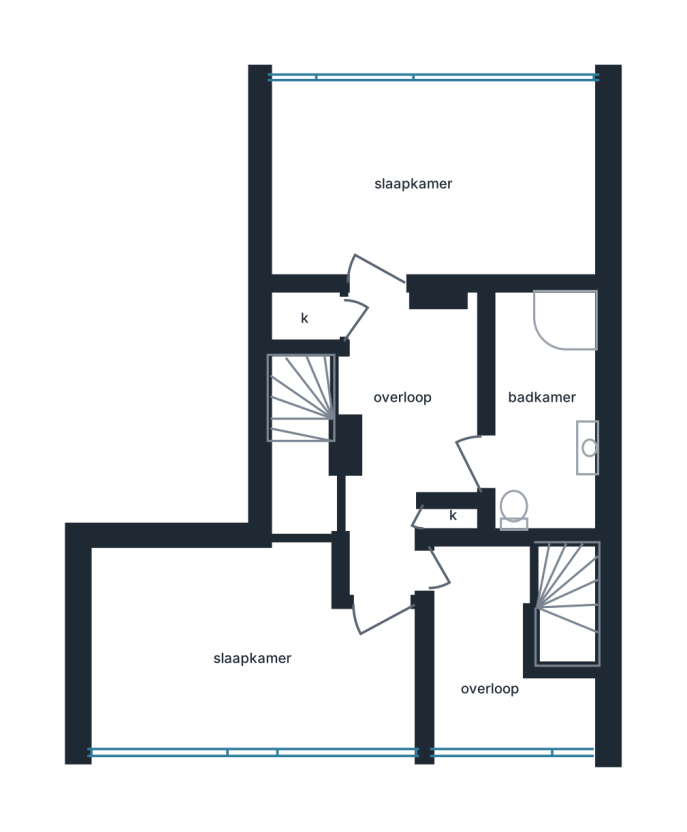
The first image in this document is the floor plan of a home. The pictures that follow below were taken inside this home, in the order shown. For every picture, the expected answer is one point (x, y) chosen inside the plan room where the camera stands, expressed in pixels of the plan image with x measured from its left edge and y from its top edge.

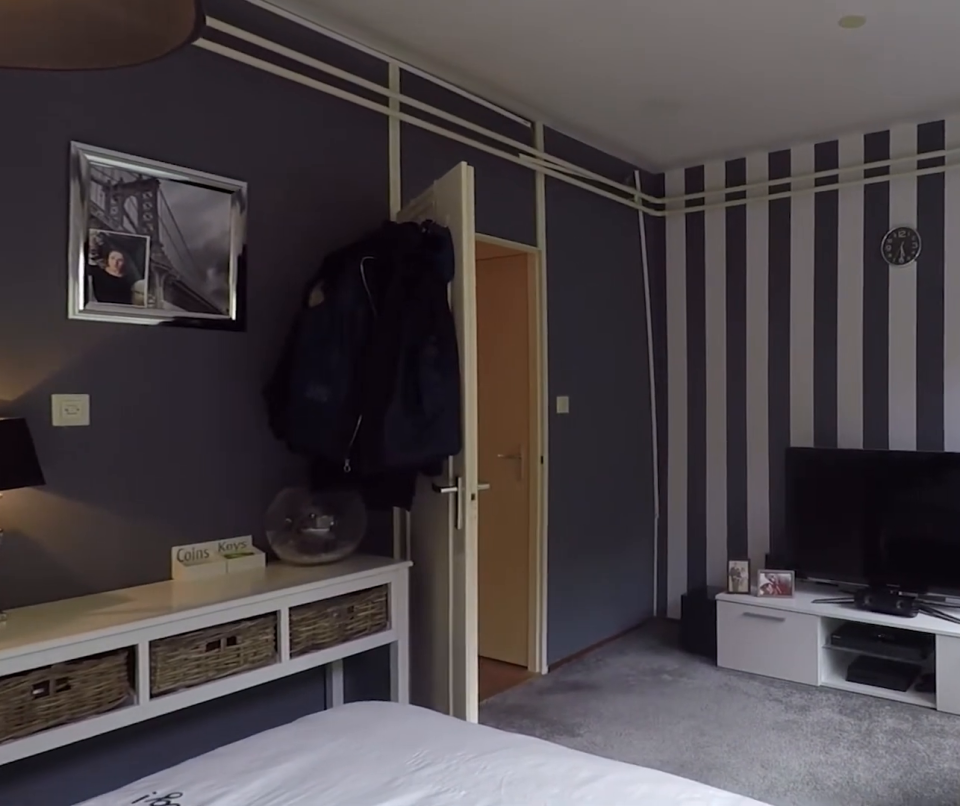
(435, 183)
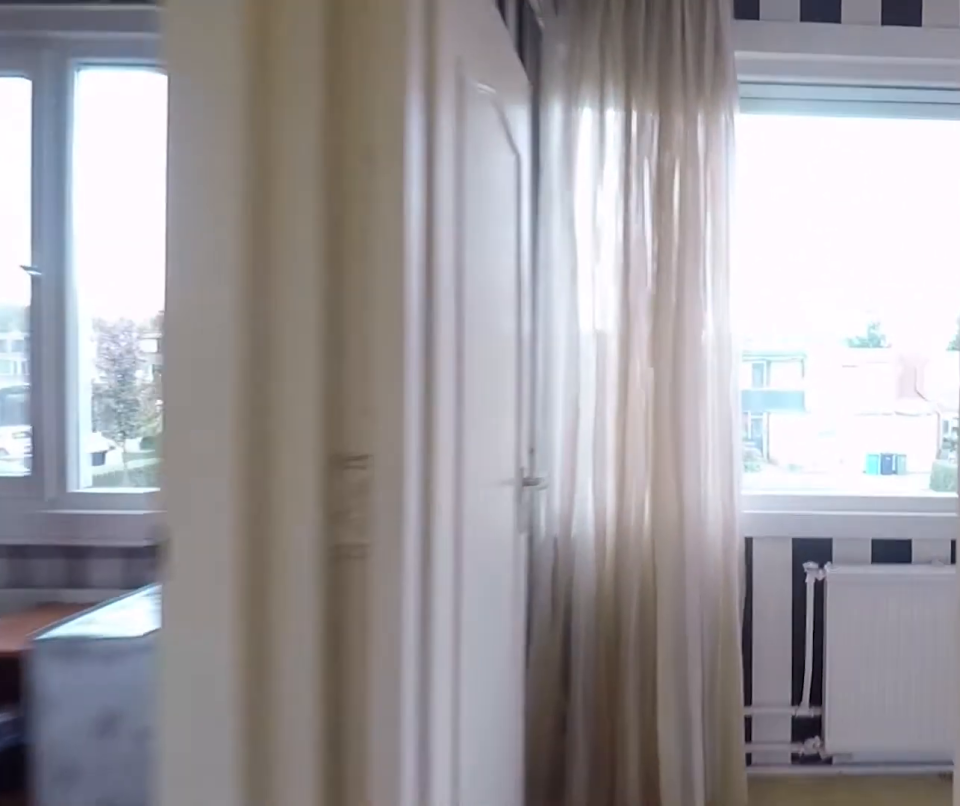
(405, 427)
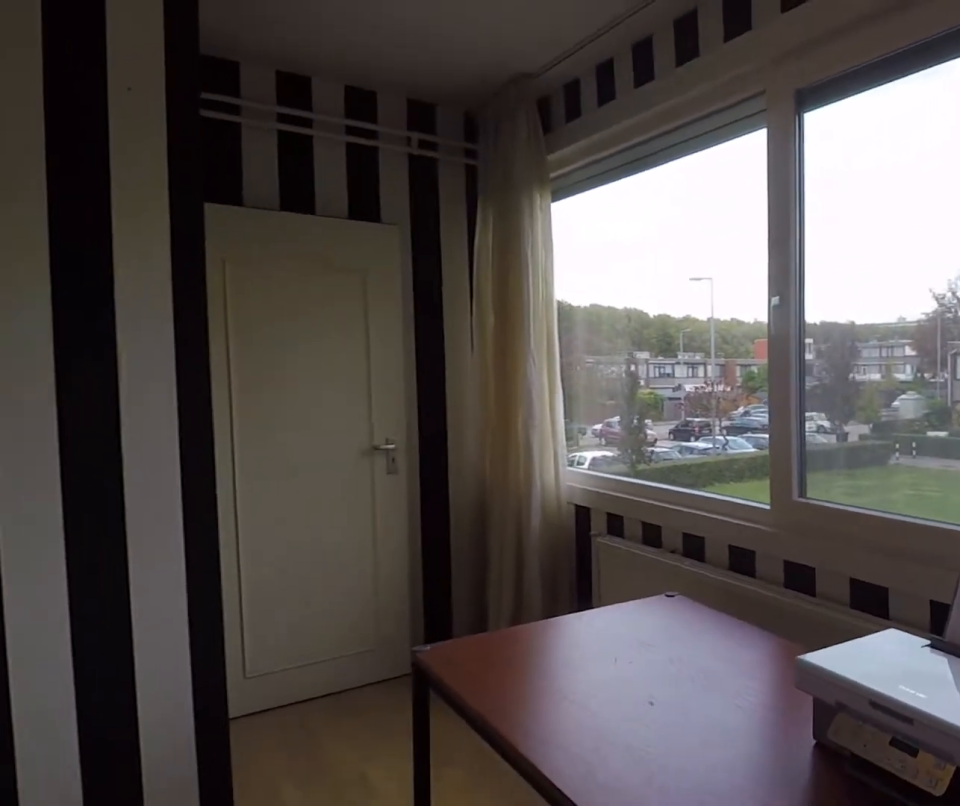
(353, 670)
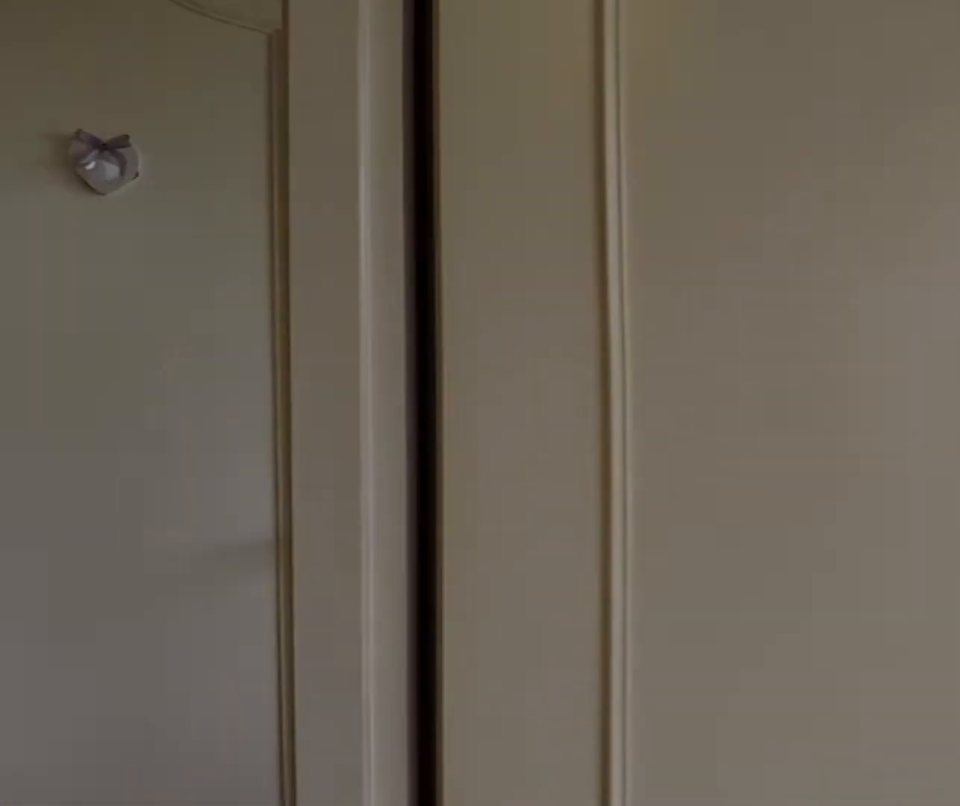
(353, 670)
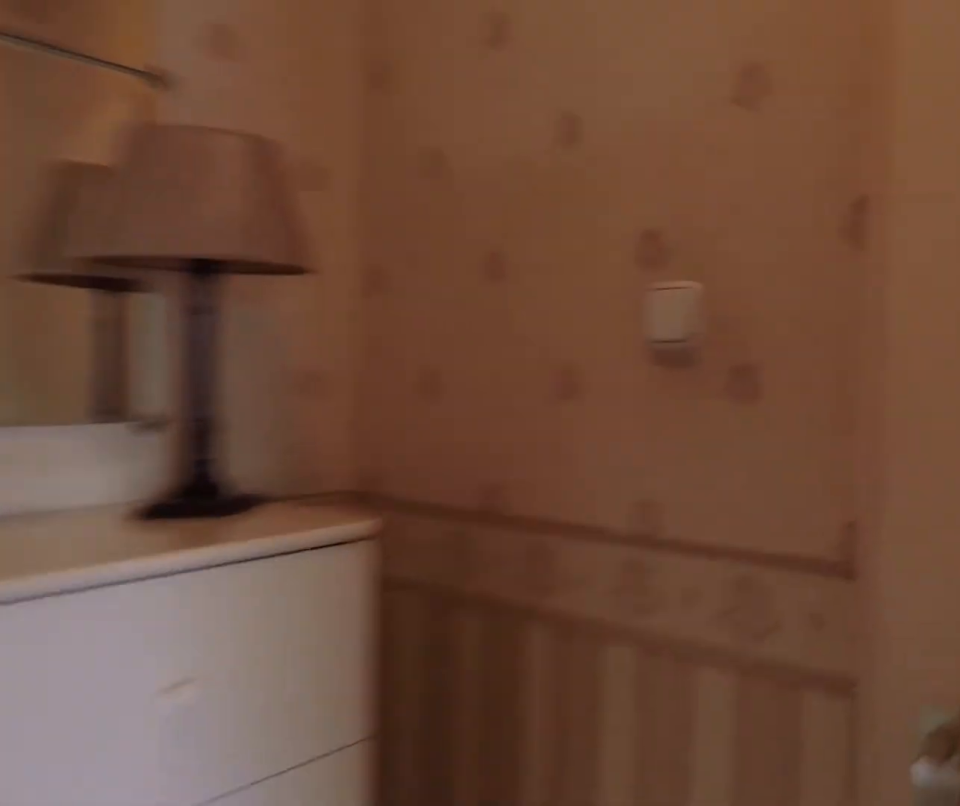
(406, 427)
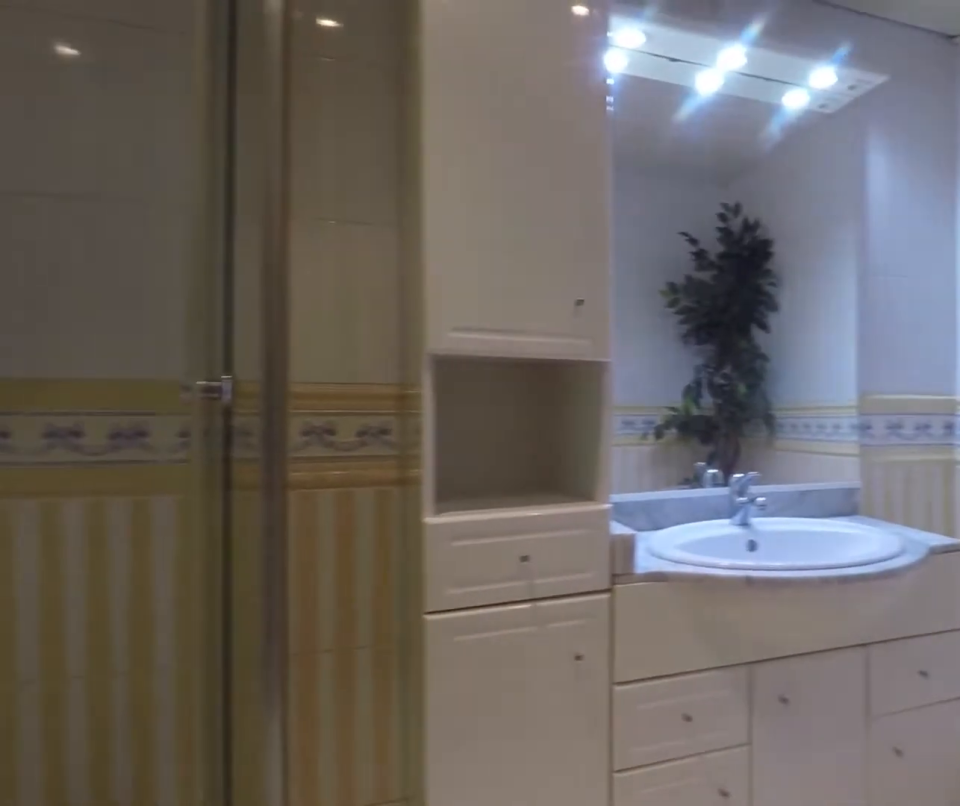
(562, 515)
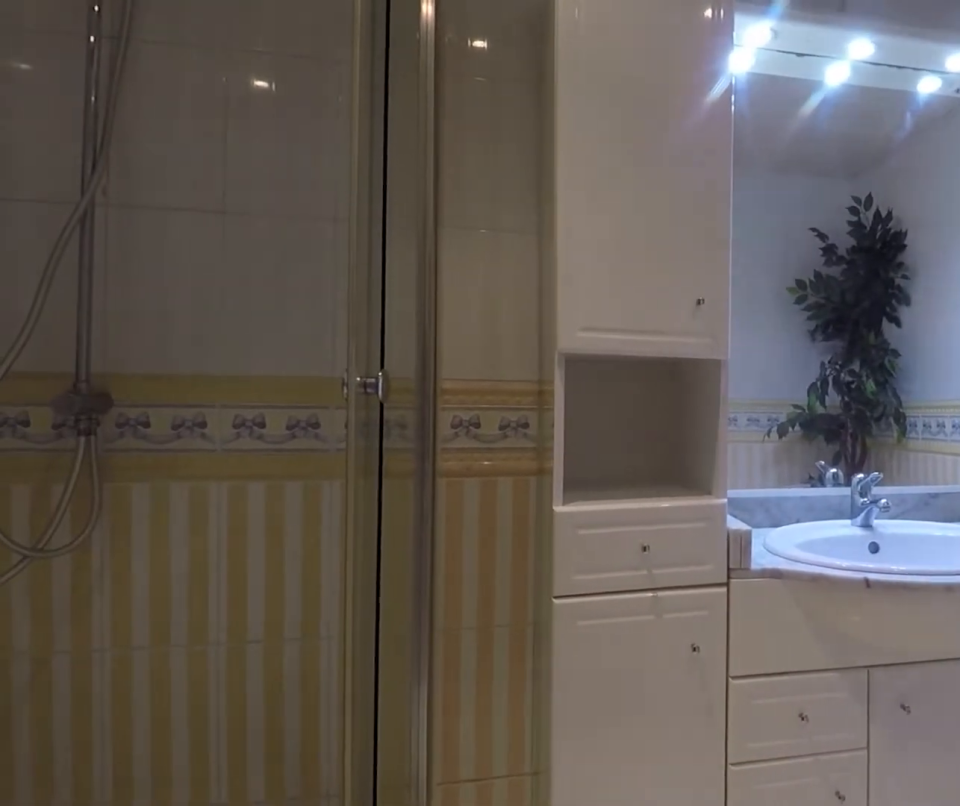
(562, 515)
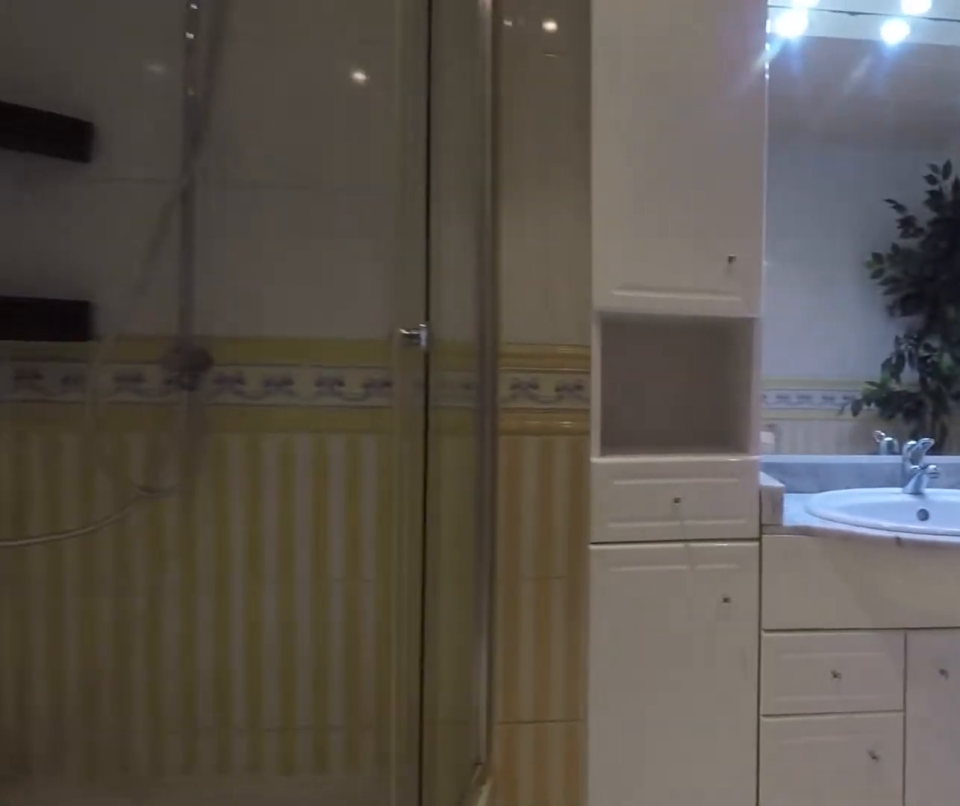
(565, 515)
